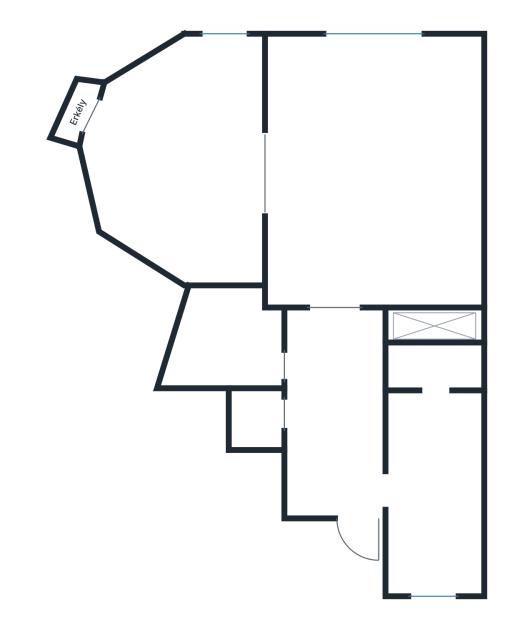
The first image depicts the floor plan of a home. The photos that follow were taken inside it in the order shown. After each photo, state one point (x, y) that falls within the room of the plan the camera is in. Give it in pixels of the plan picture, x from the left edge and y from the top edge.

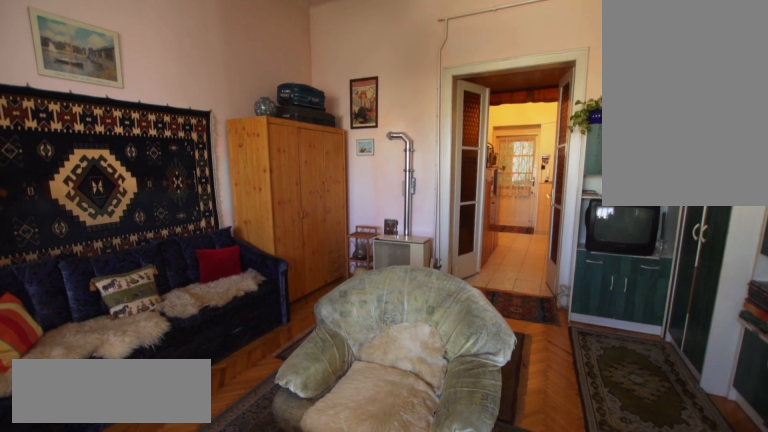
(380, 167)
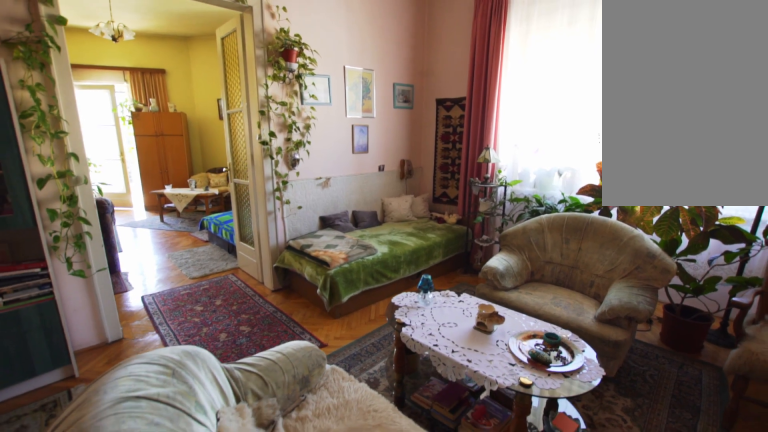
(380, 166)
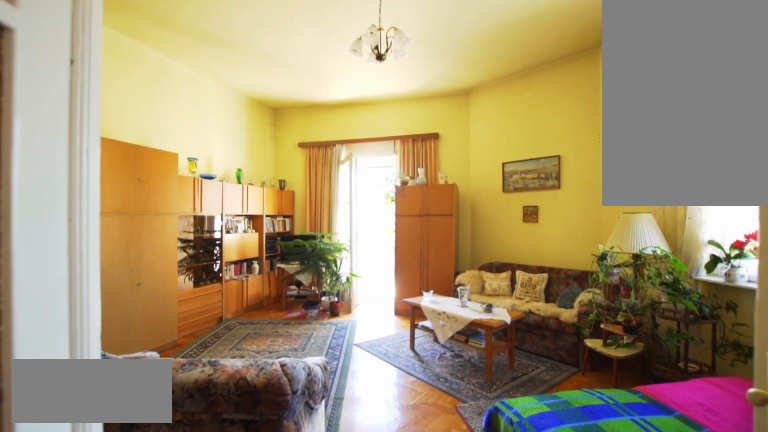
(176, 167)
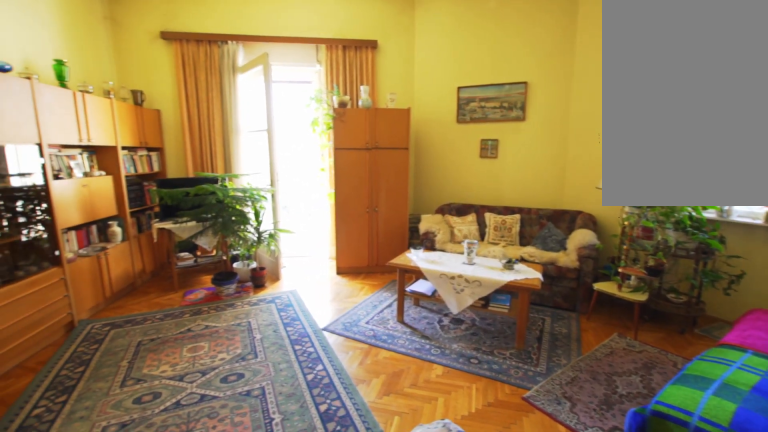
(176, 166)
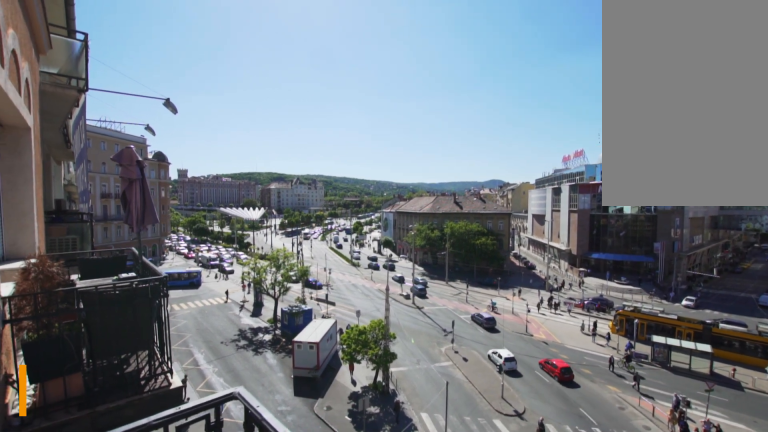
(74, 114)
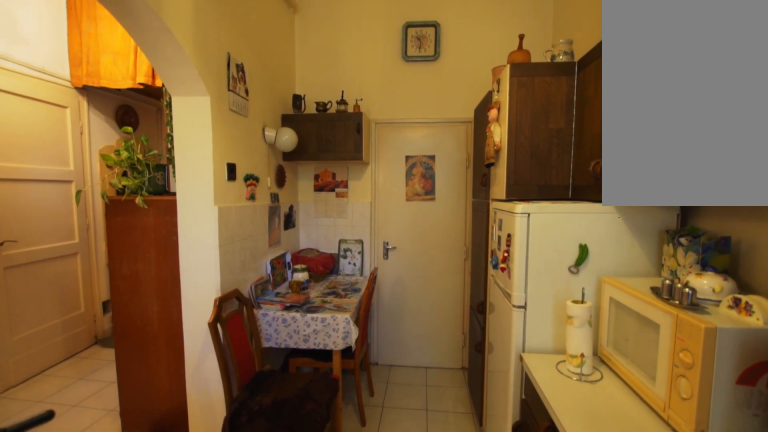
(435, 493)
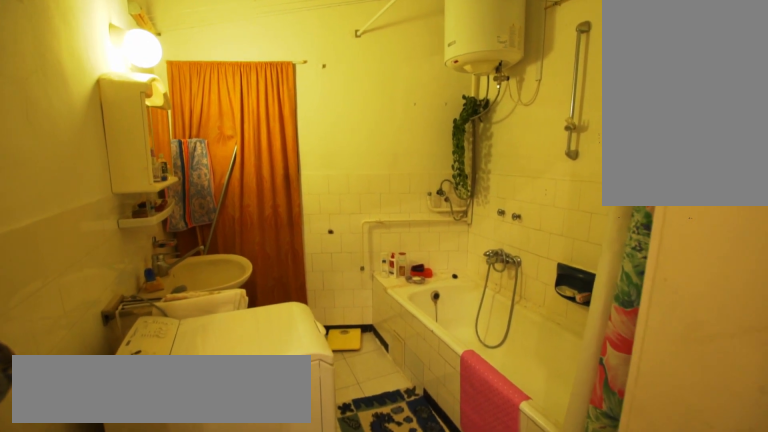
(238, 347)
